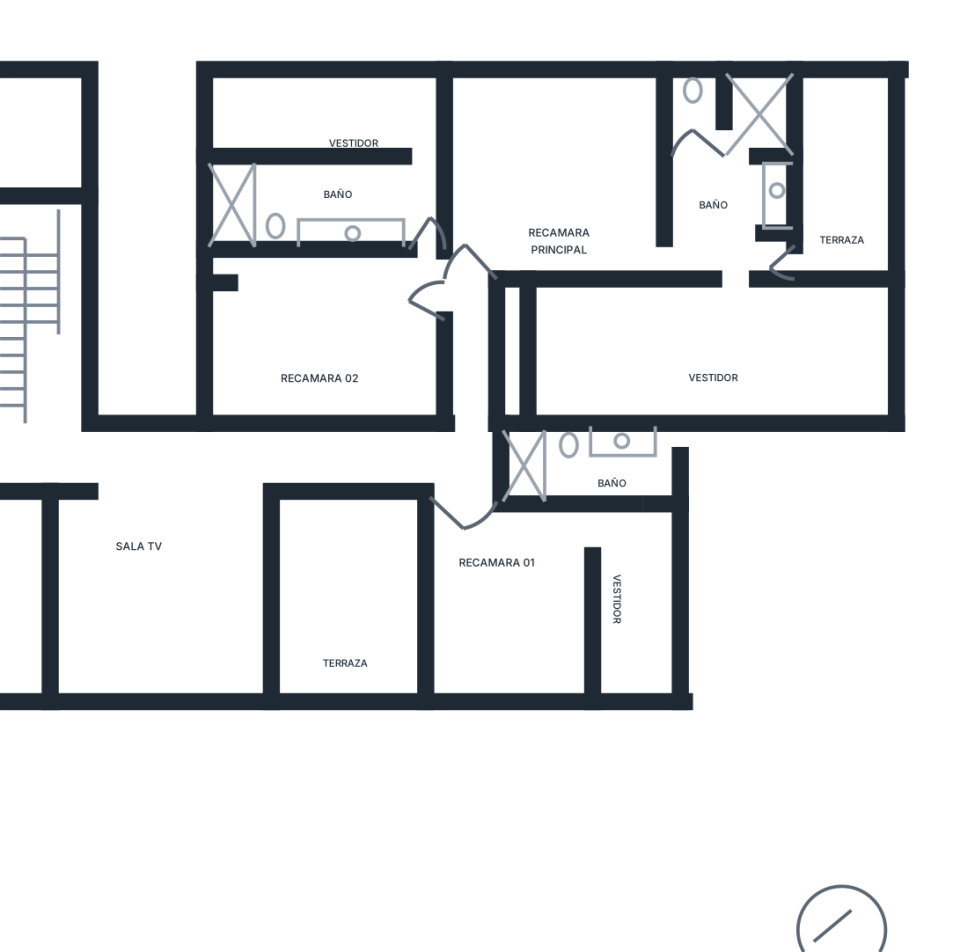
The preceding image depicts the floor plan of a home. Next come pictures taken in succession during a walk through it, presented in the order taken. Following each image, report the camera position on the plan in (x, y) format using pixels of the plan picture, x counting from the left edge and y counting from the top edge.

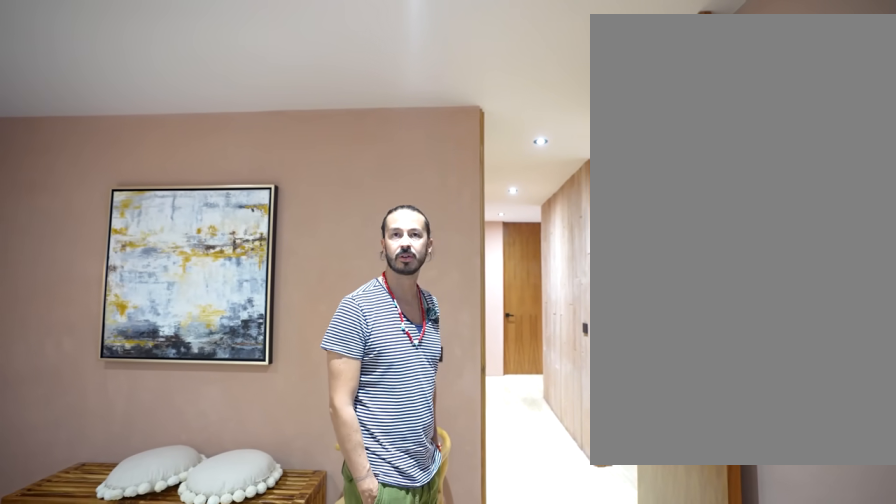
(496, 211)
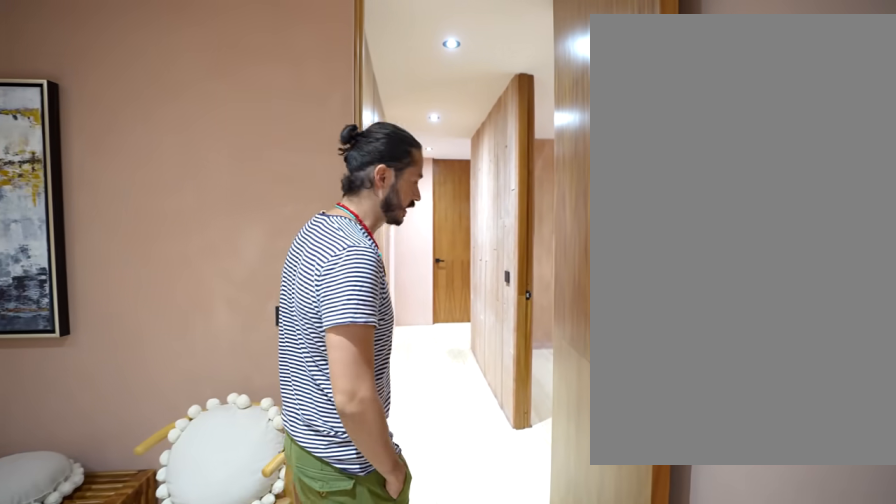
(496, 212)
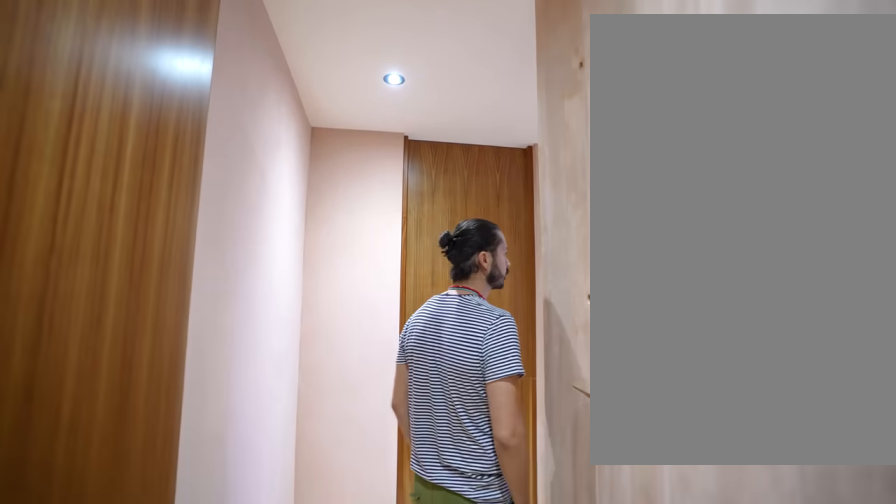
(470, 321)
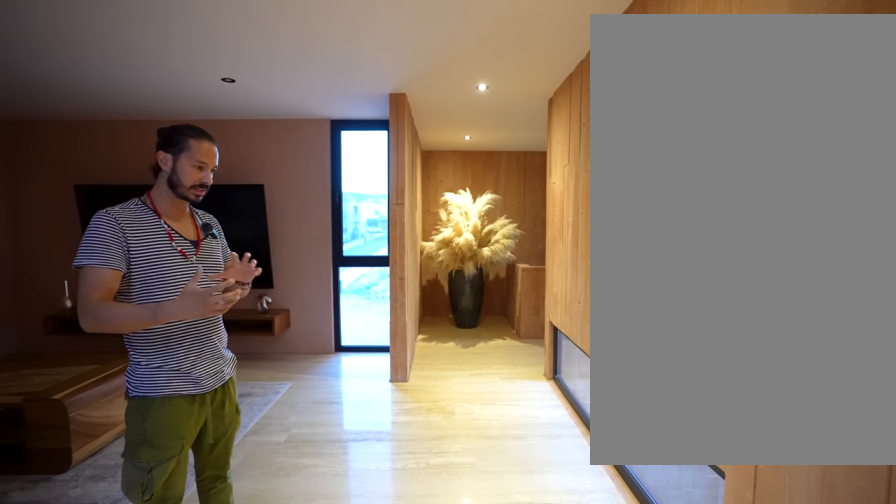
(266, 465)
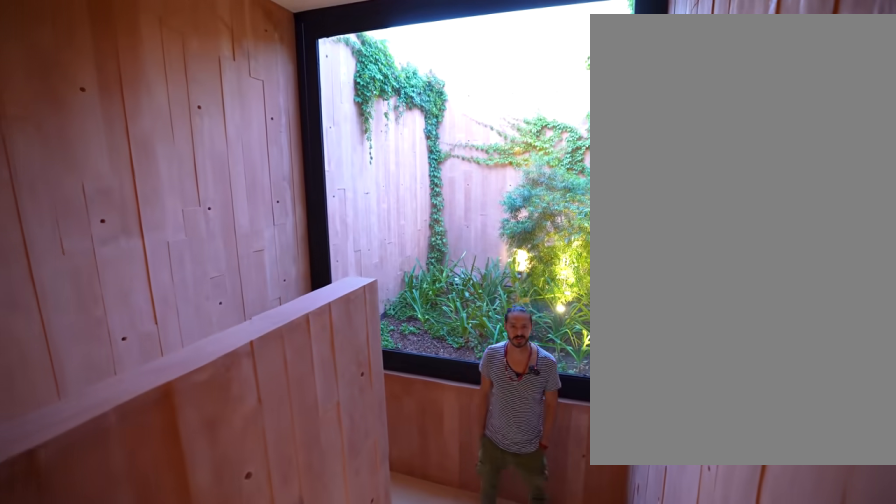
(55, 410)
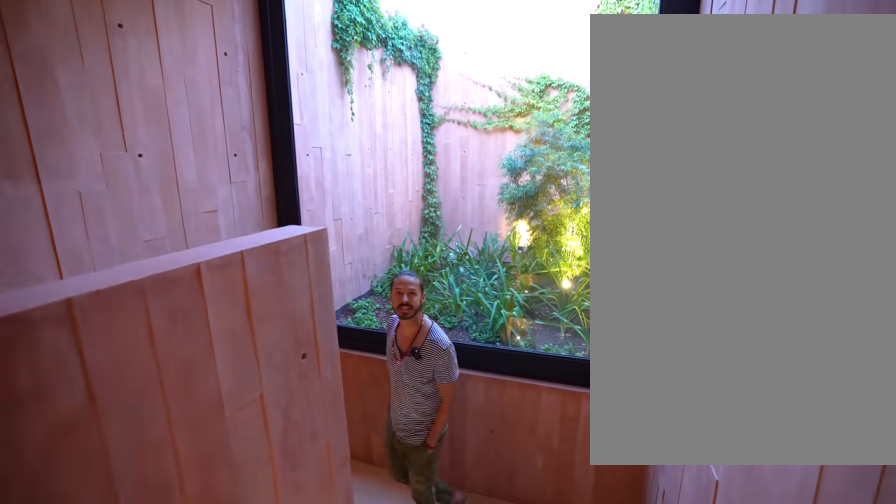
(64, 354)
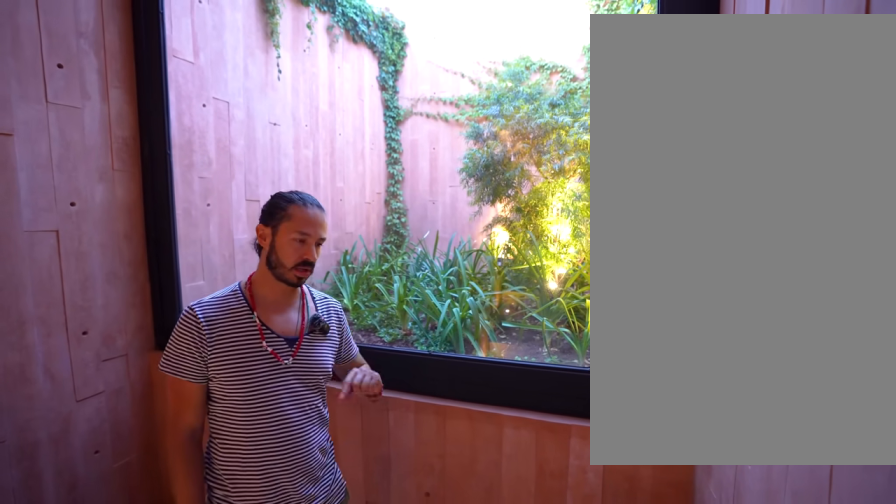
(55, 280)
